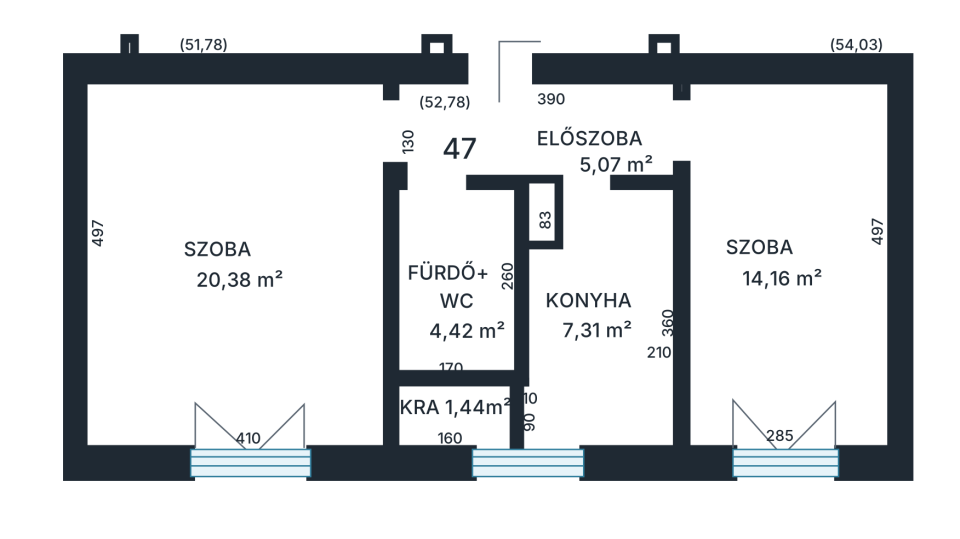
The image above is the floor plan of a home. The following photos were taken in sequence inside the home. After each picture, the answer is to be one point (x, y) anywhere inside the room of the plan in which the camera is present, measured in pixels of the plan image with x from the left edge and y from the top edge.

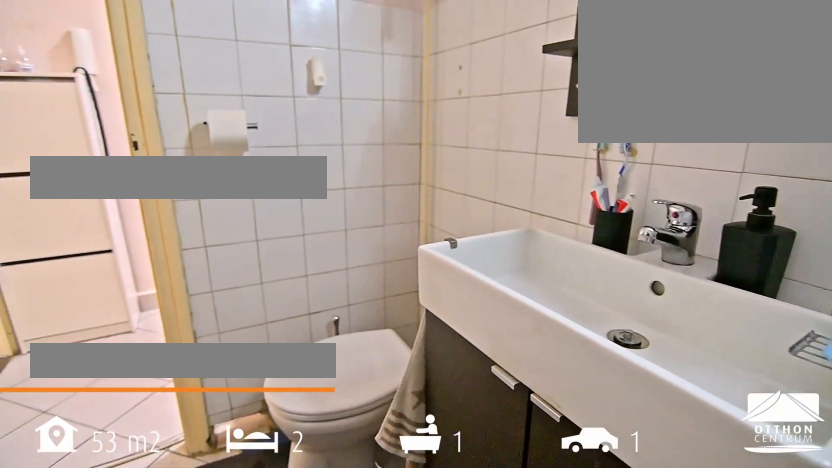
(461, 238)
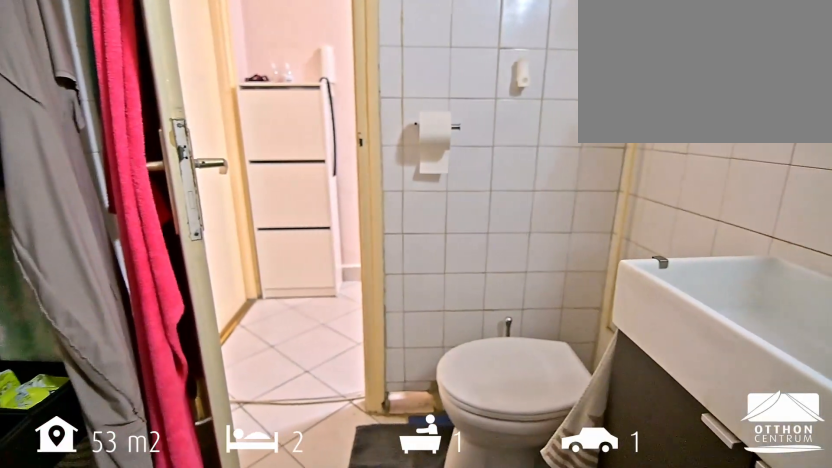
(462, 238)
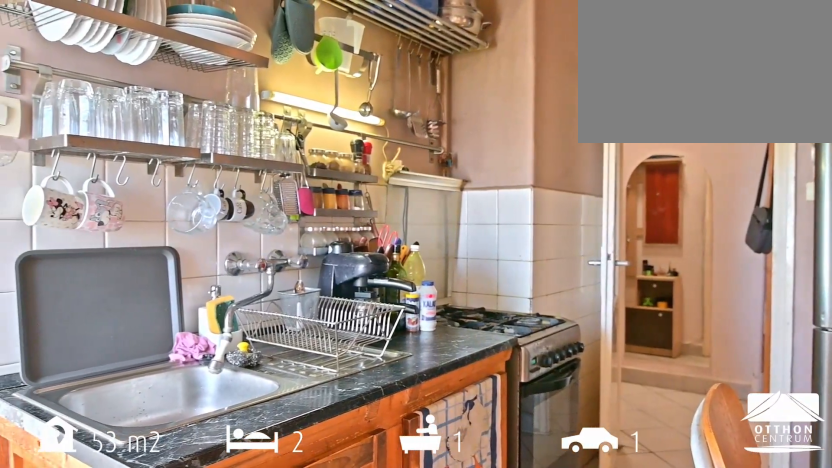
(588, 374)
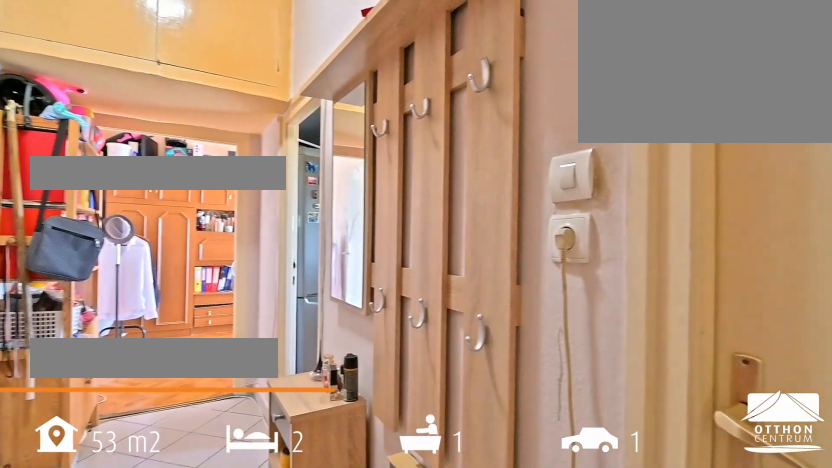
(570, 153)
